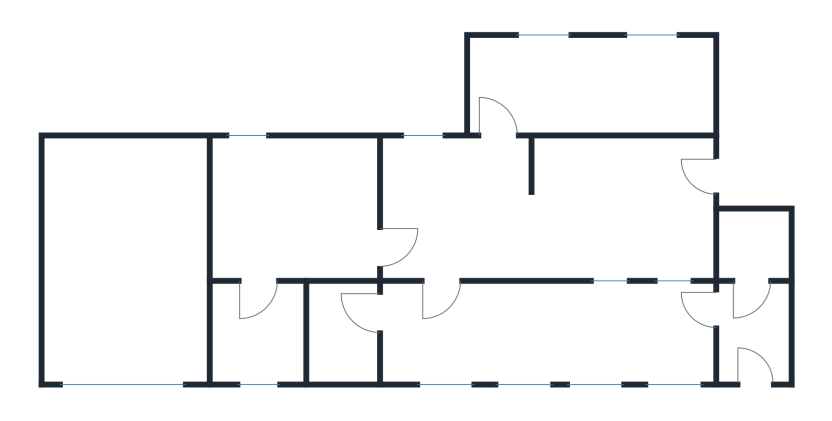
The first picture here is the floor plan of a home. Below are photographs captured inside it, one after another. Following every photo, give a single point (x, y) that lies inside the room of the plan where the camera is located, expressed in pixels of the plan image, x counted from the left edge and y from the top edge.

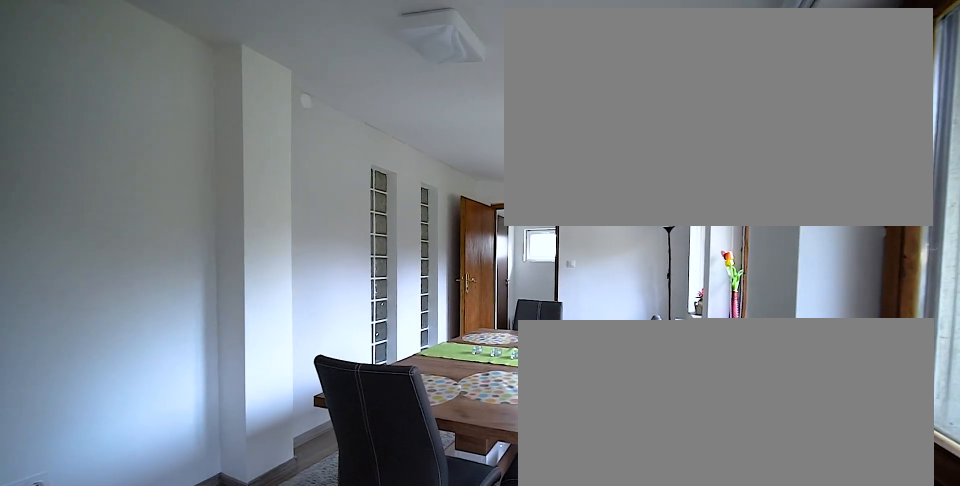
(541, 337)
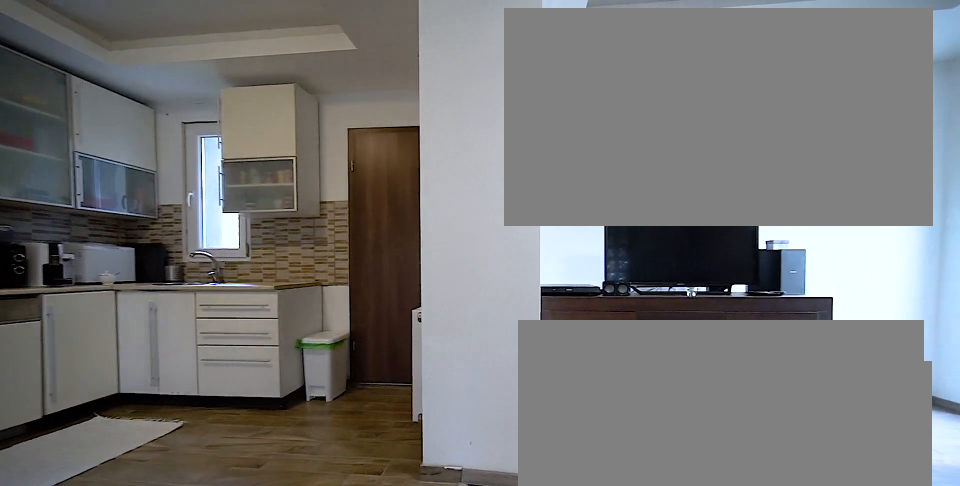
(541, 230)
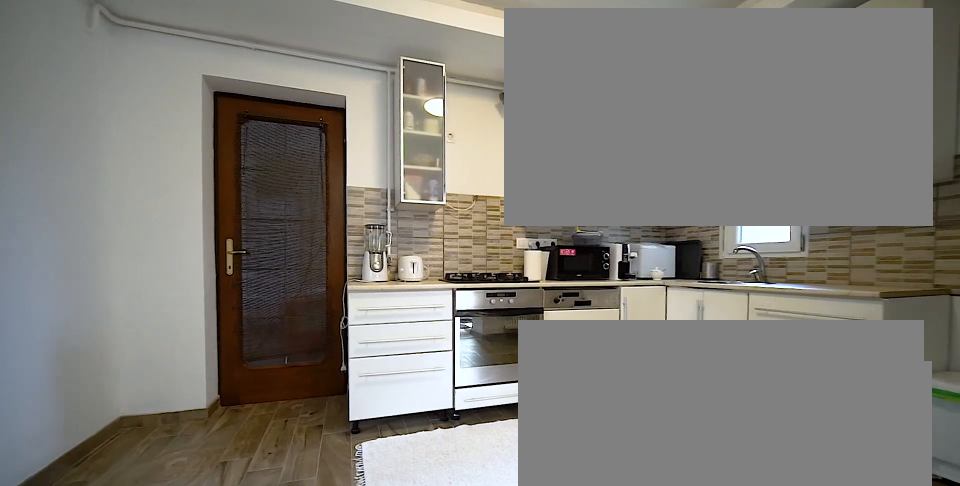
(541, 230)
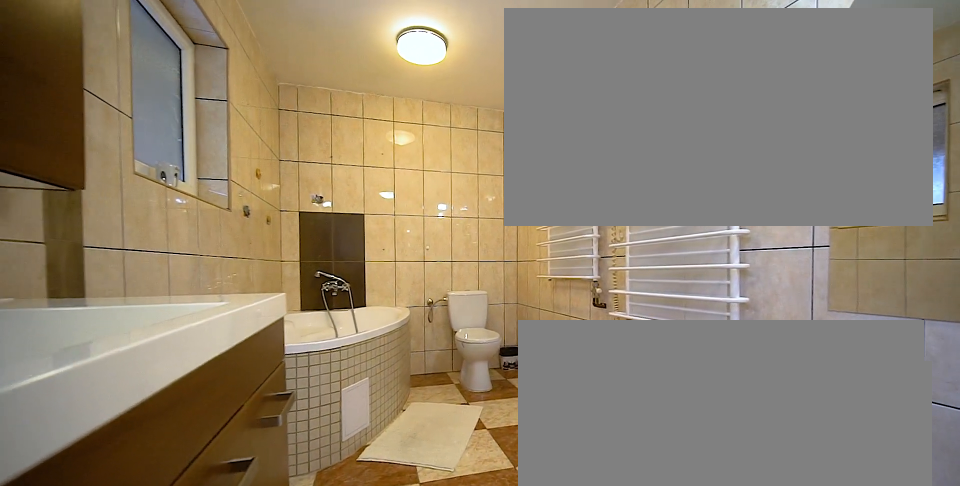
(593, 86)
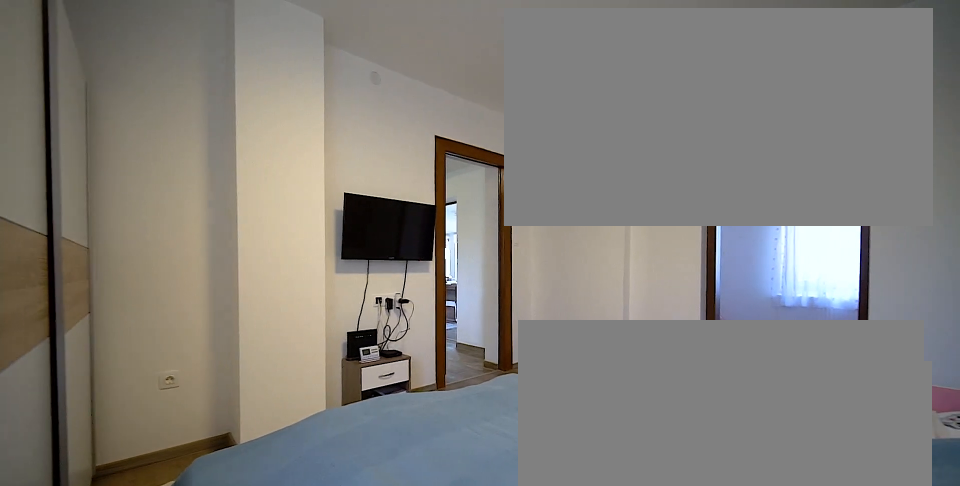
(298, 213)
